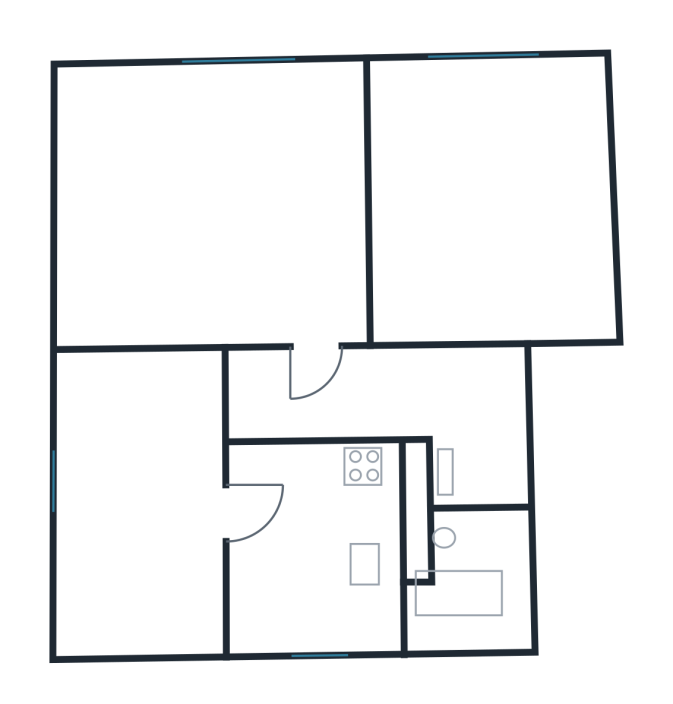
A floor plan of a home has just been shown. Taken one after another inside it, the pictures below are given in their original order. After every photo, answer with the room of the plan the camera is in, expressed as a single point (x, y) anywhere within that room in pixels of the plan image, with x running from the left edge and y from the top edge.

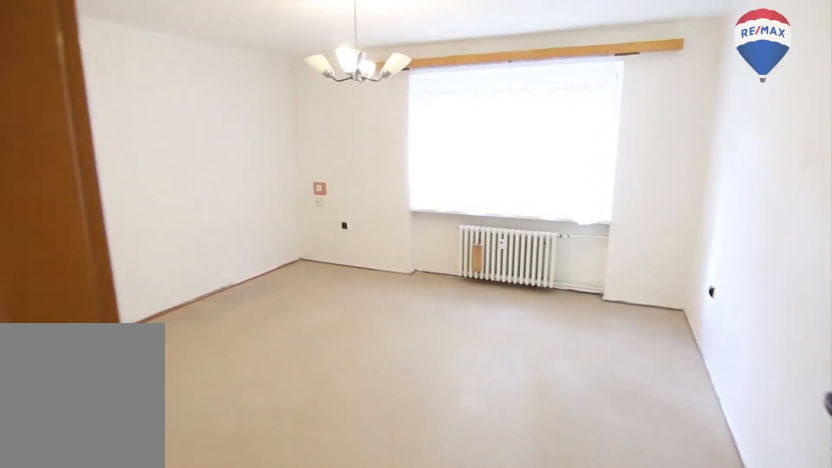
(231, 233)
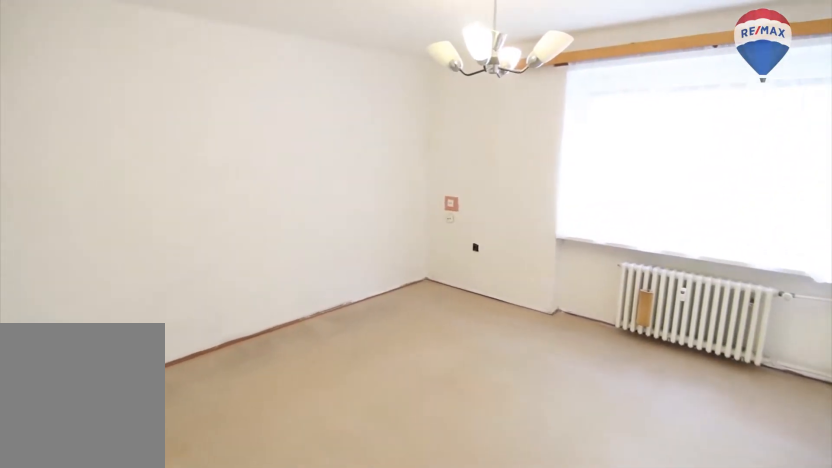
(232, 232)
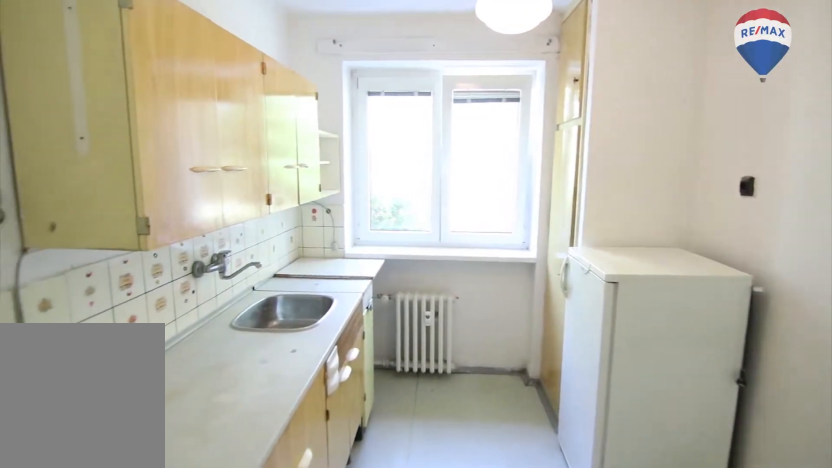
(293, 564)
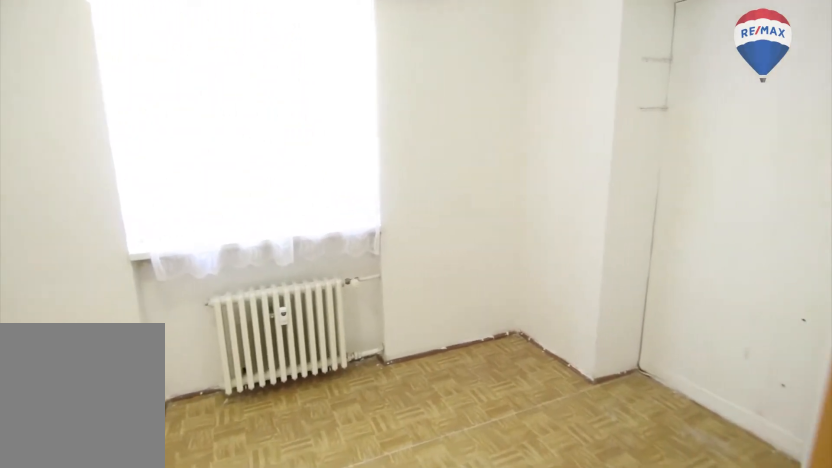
(153, 477)
